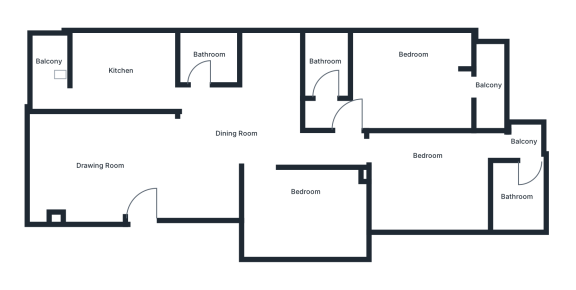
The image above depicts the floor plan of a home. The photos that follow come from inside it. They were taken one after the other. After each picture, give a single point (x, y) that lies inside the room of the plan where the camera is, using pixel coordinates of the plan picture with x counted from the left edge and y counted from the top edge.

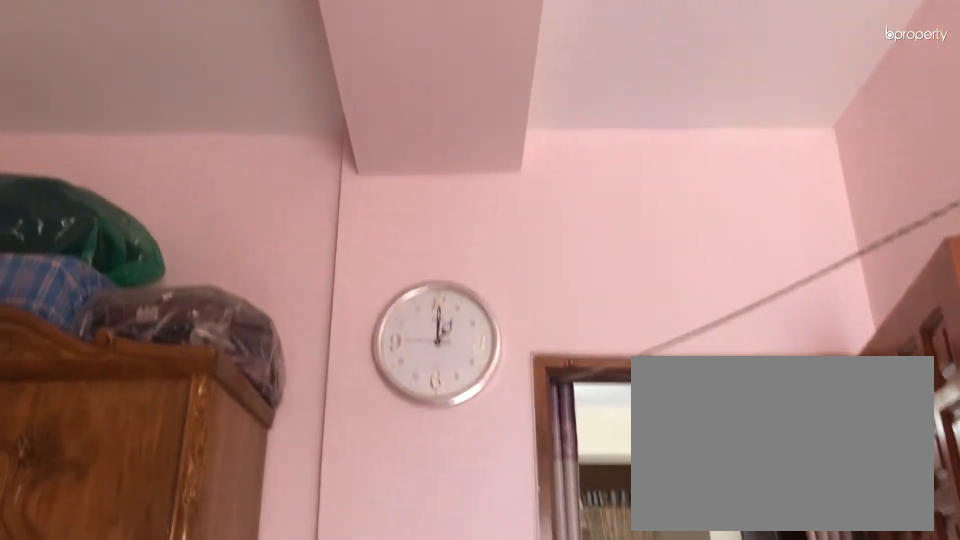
(427, 185)
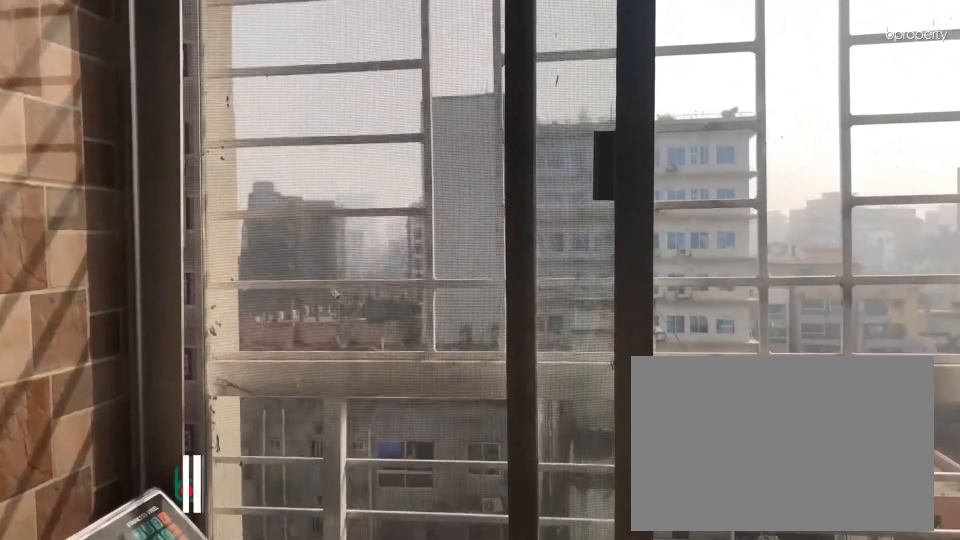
(526, 143)
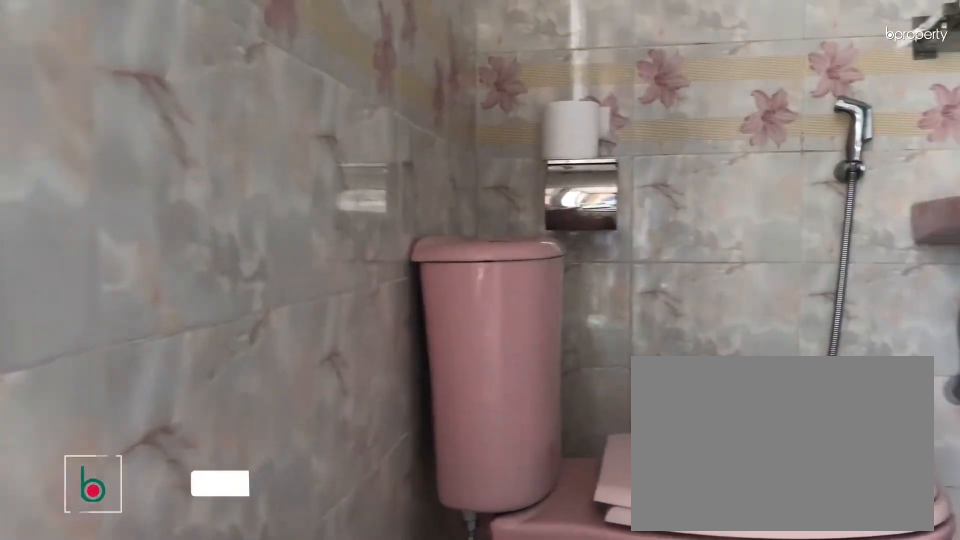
(516, 197)
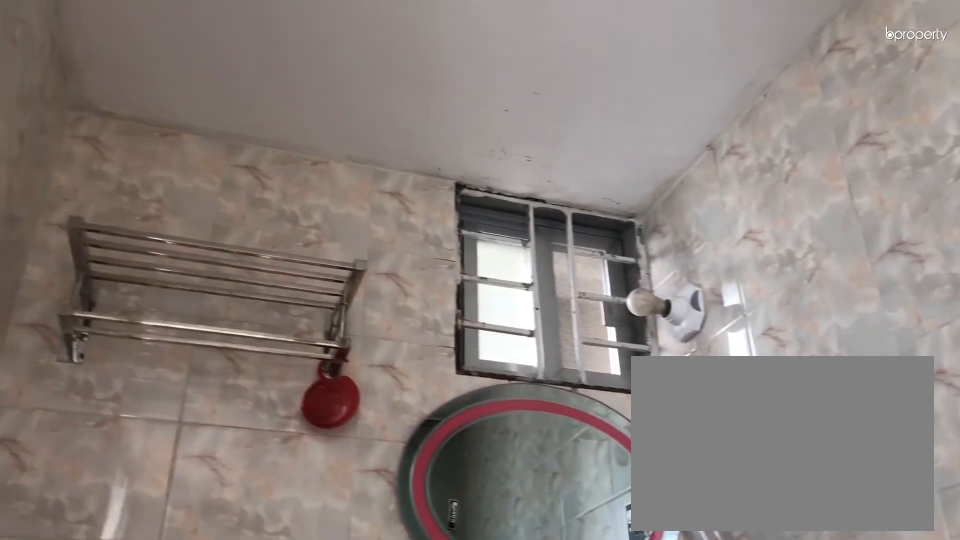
(516, 197)
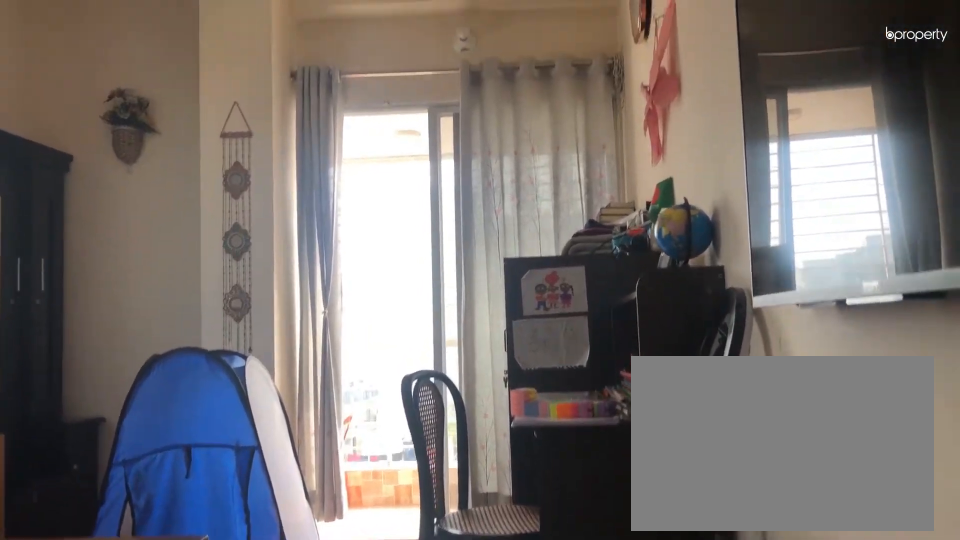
(413, 88)
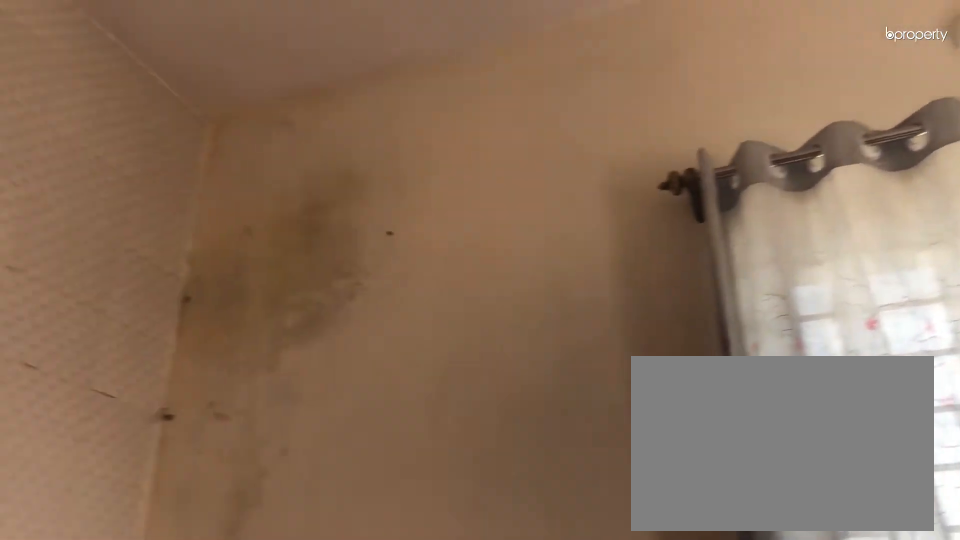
(413, 88)
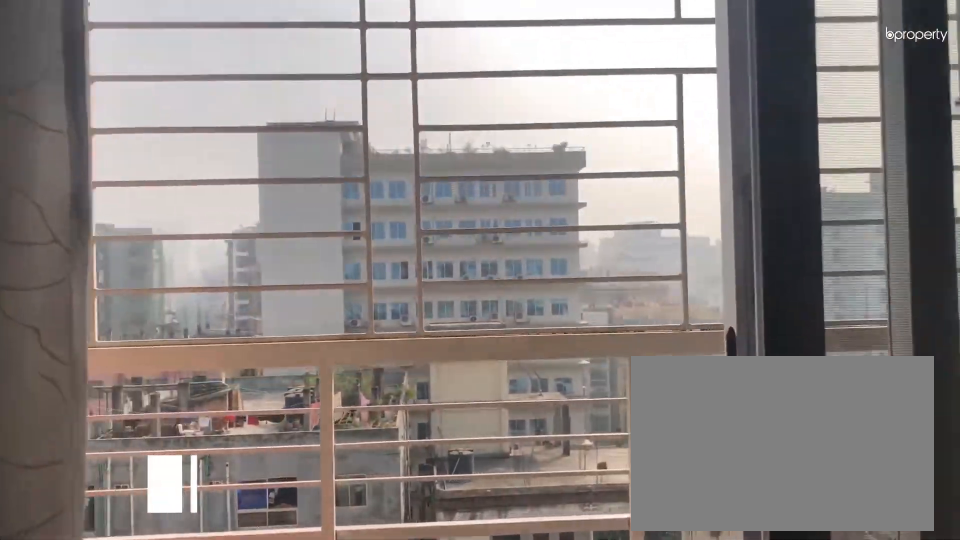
(488, 86)
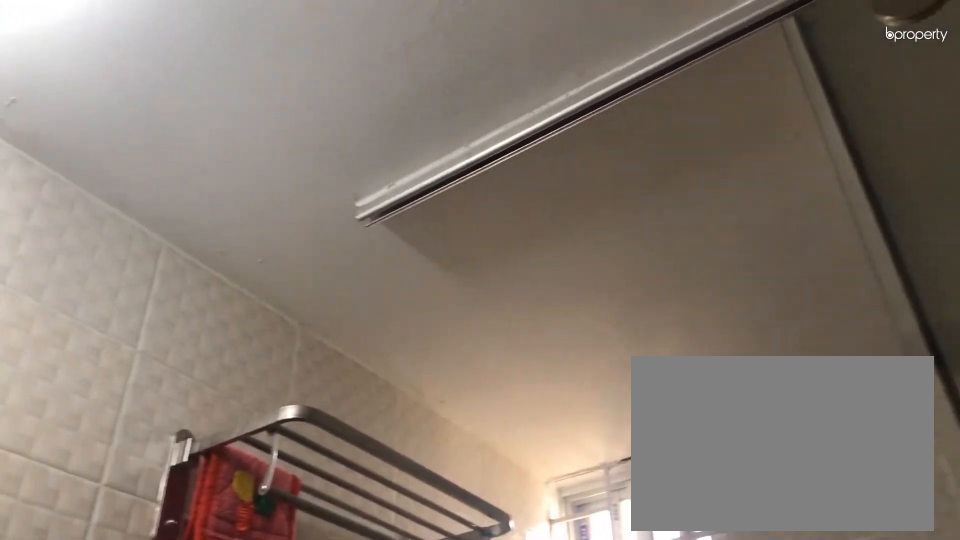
(324, 63)
